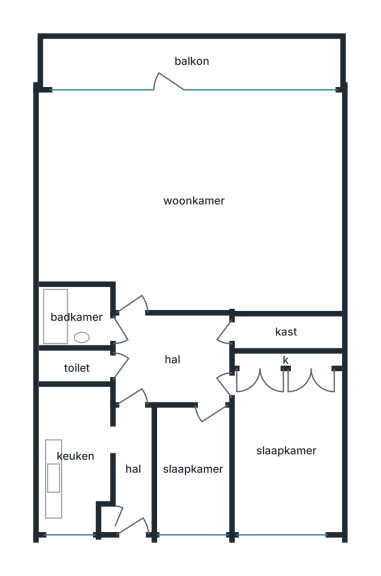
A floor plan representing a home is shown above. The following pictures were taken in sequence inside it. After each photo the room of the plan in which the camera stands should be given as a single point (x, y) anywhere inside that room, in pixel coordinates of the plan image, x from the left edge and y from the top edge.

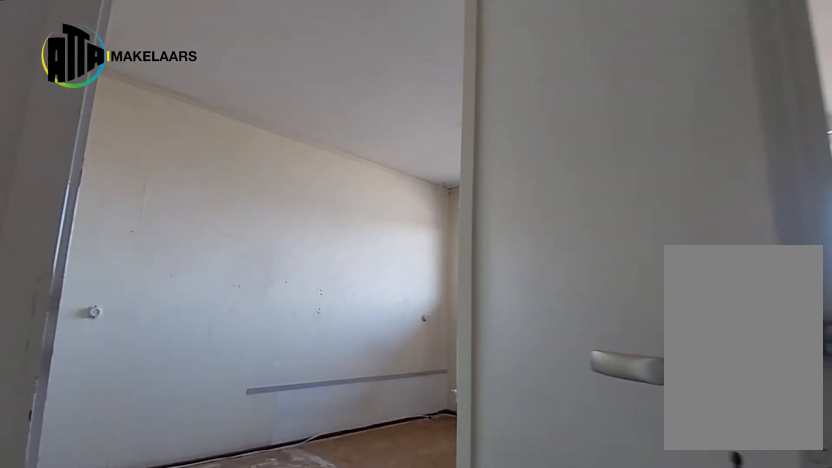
(172, 358)
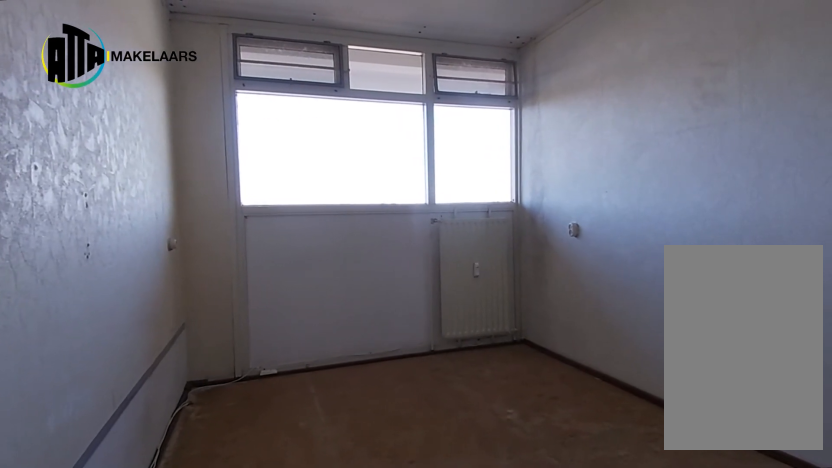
(286, 449)
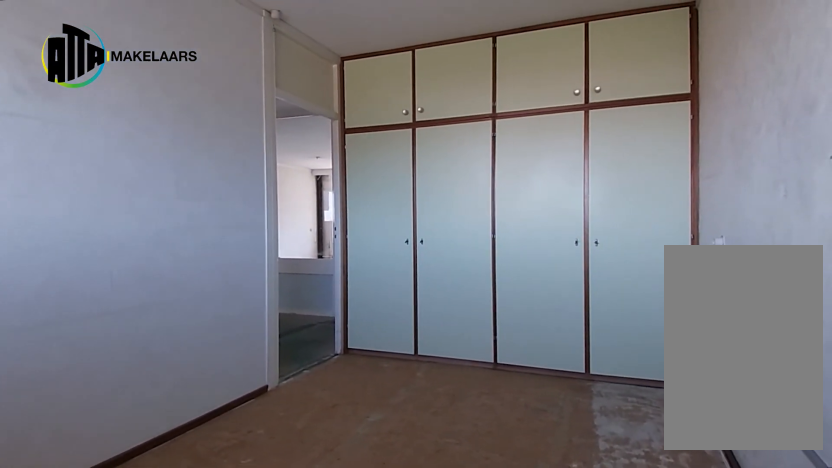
(286, 449)
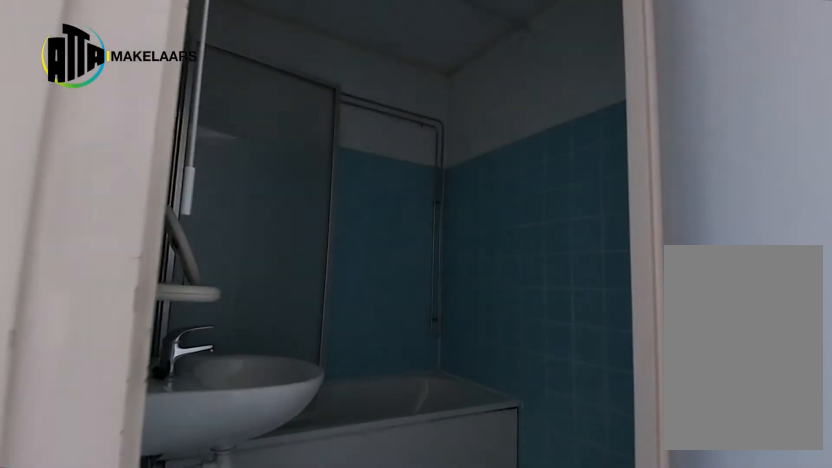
(173, 358)
